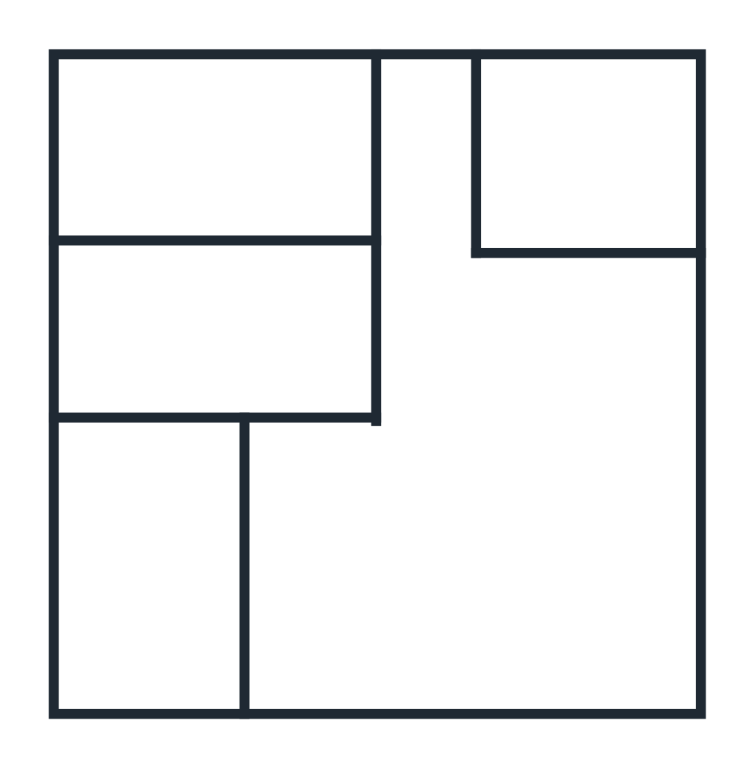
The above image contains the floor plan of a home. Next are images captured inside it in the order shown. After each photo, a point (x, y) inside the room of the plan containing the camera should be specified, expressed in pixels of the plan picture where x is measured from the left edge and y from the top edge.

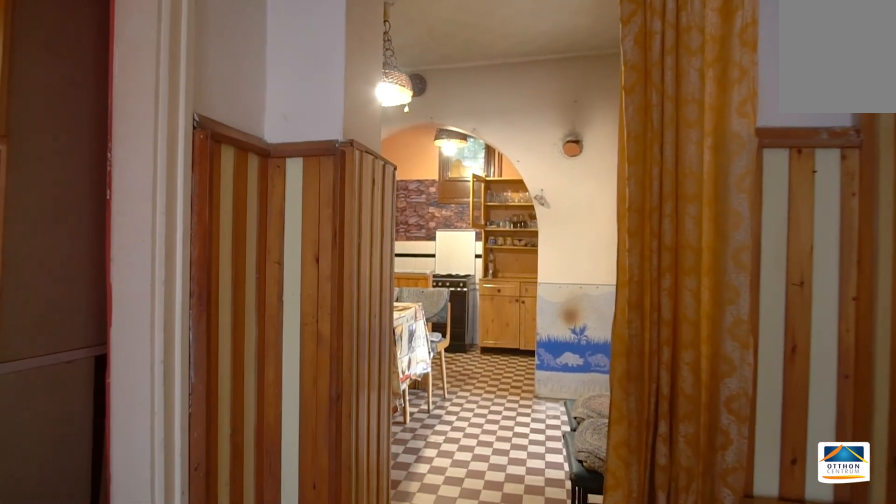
(437, 354)
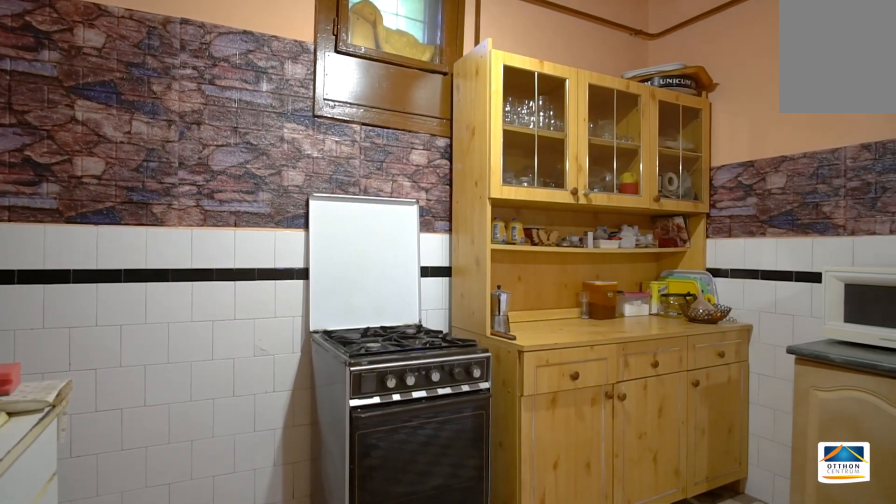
(528, 545)
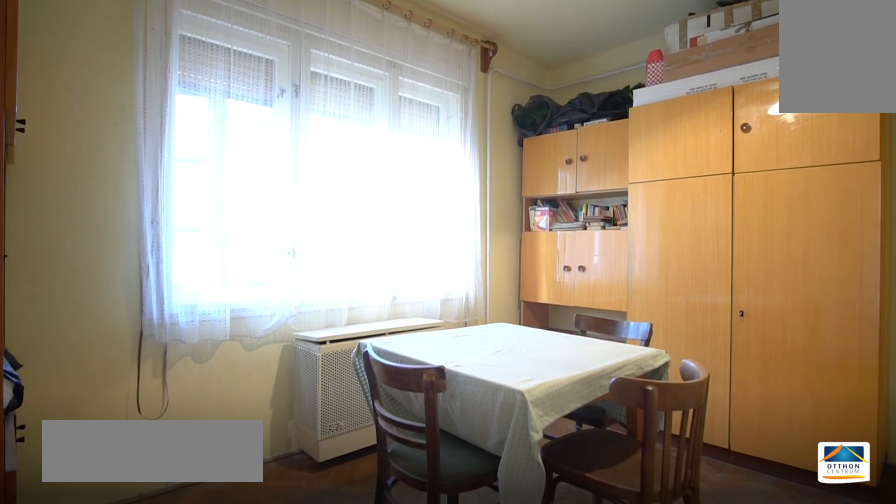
(591, 173)
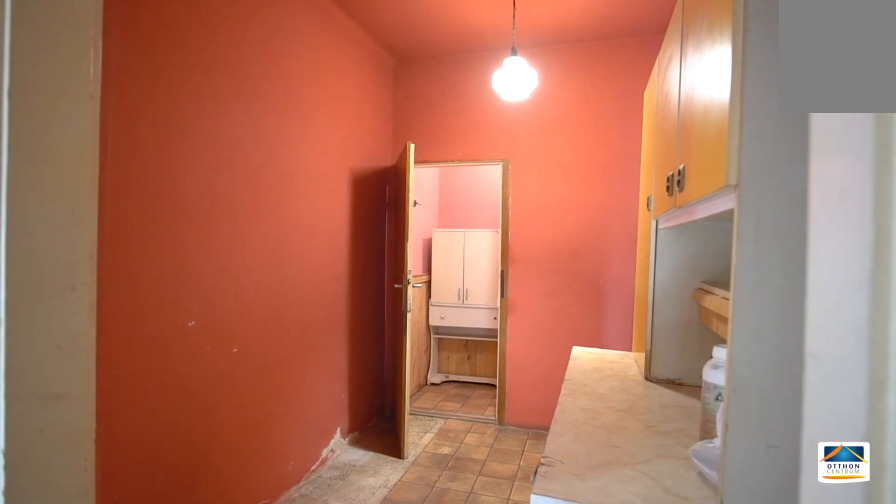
(564, 318)
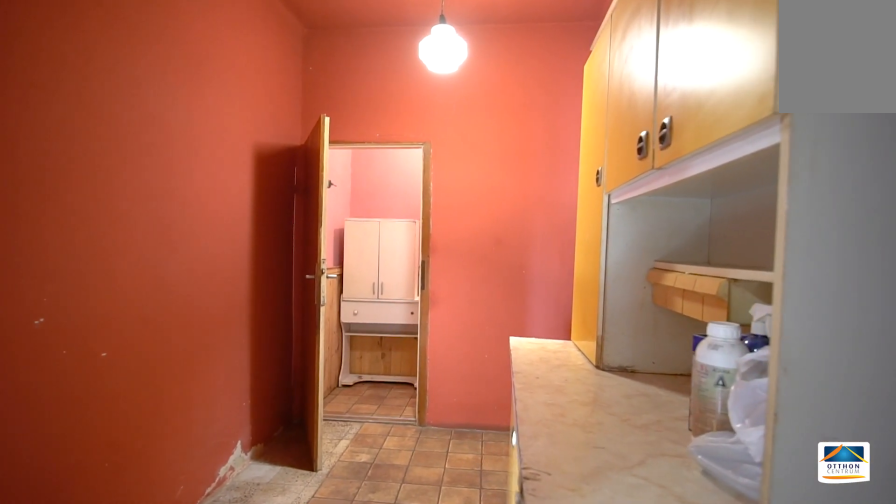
(564, 318)
